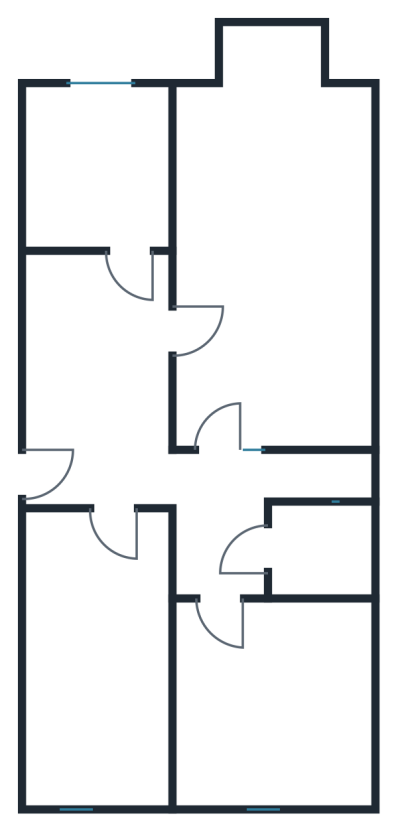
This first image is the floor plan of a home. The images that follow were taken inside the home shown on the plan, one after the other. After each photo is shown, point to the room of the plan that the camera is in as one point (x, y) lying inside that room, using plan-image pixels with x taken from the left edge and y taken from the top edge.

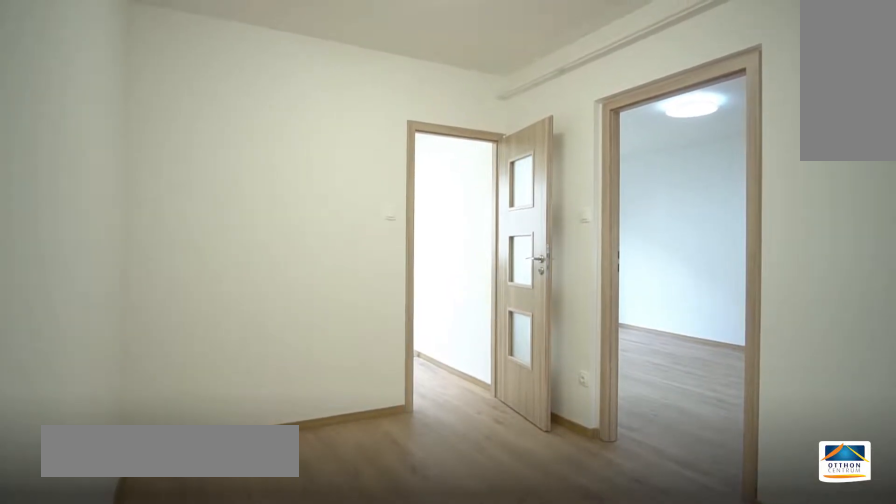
(91, 367)
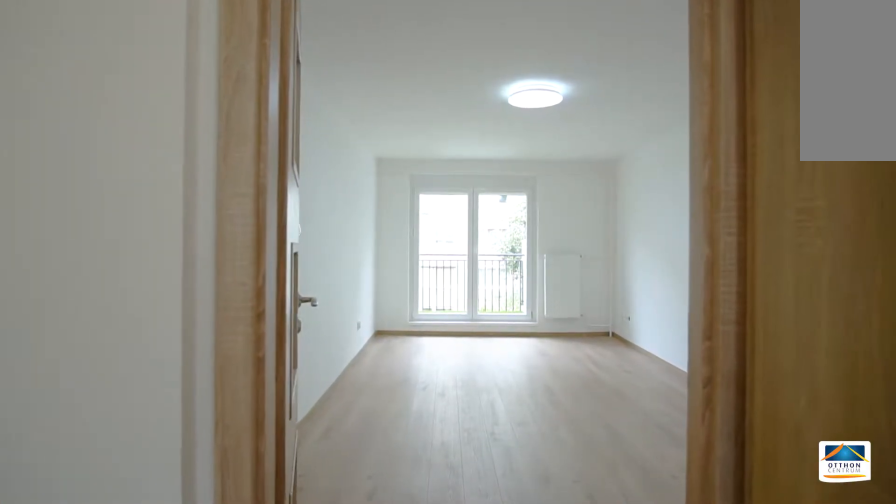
(223, 524)
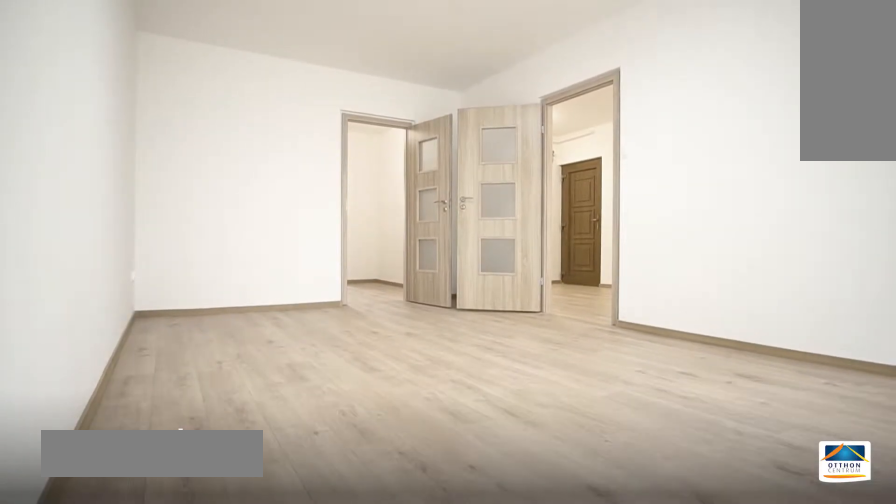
(267, 236)
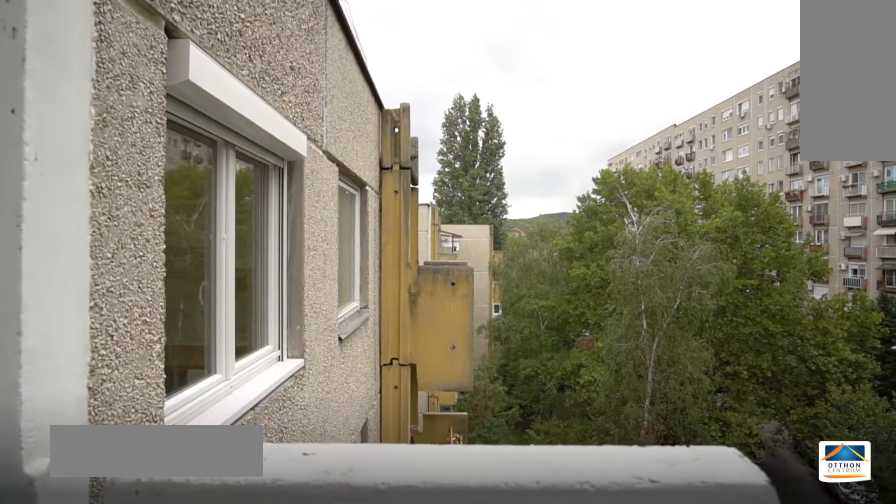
(272, 55)
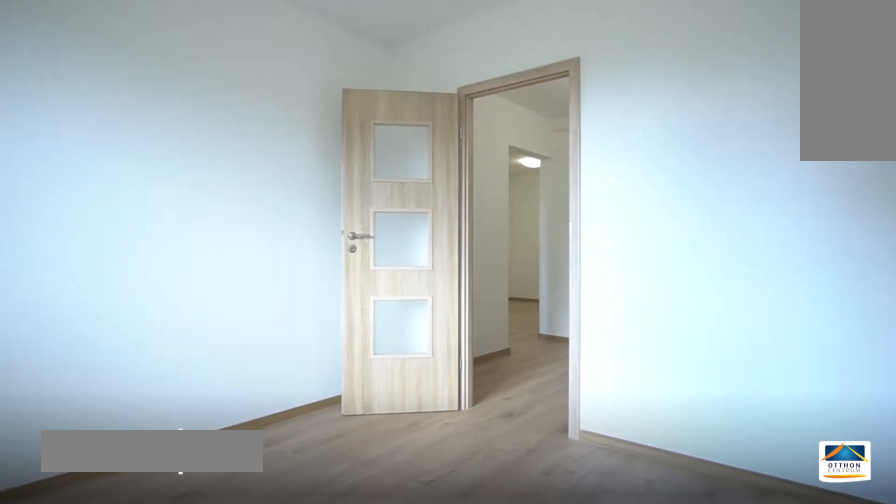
(282, 705)
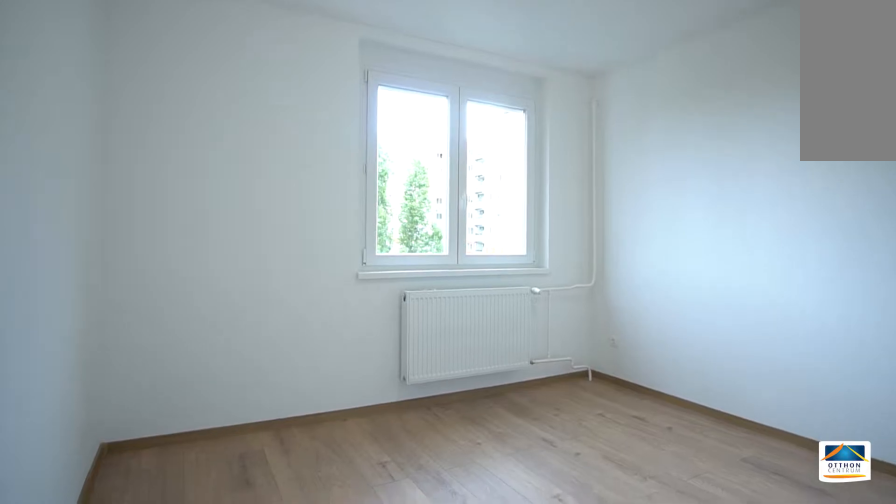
(282, 704)
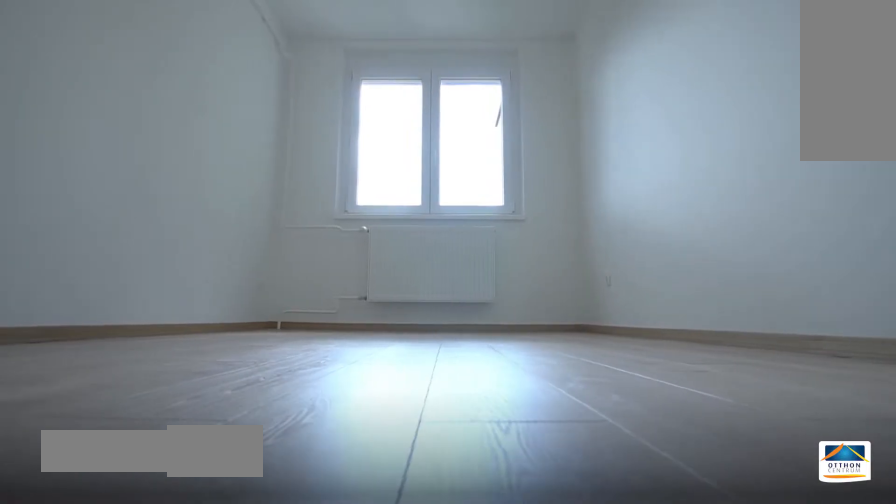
(95, 704)
